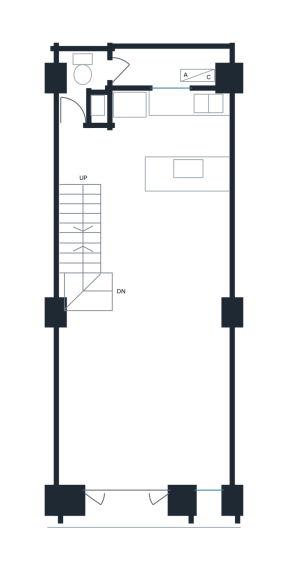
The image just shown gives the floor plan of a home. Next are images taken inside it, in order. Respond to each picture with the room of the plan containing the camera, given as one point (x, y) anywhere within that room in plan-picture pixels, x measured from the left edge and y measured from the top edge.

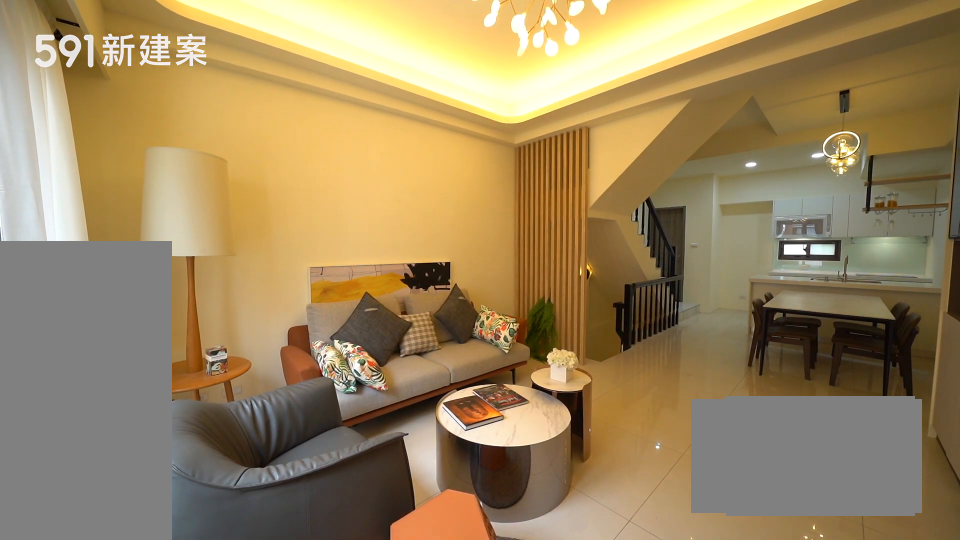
(145, 401)
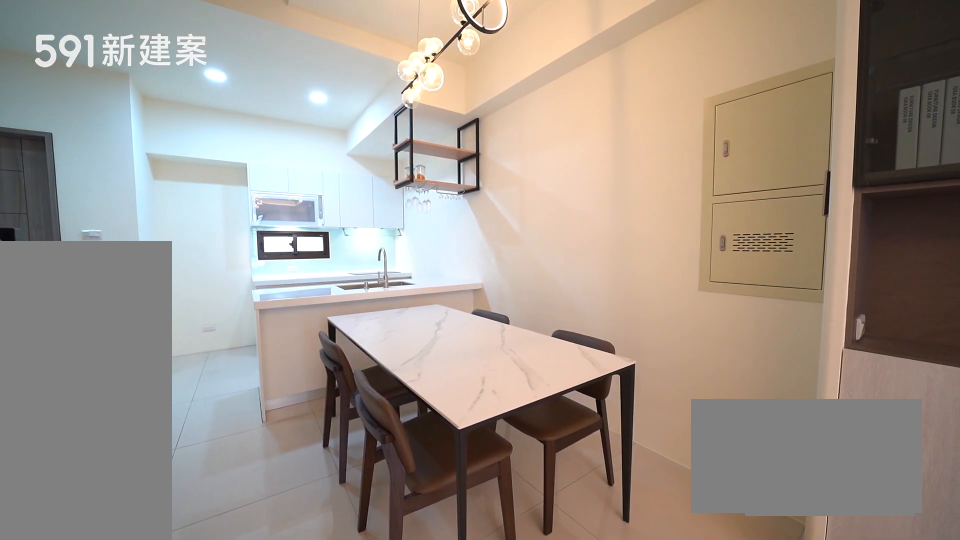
(181, 255)
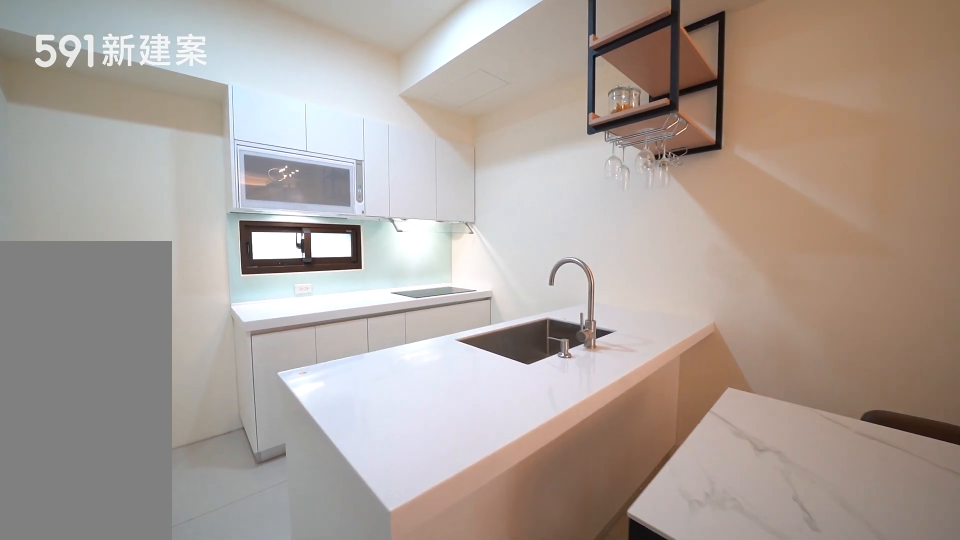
(172, 146)
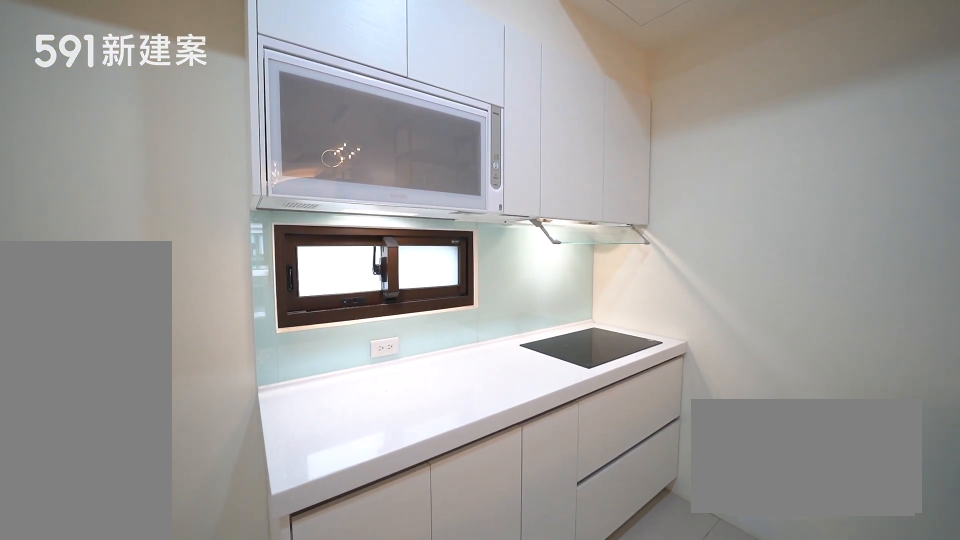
(172, 146)
